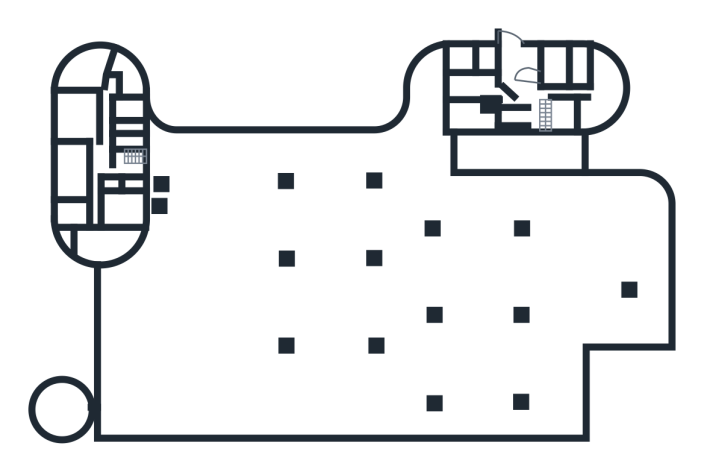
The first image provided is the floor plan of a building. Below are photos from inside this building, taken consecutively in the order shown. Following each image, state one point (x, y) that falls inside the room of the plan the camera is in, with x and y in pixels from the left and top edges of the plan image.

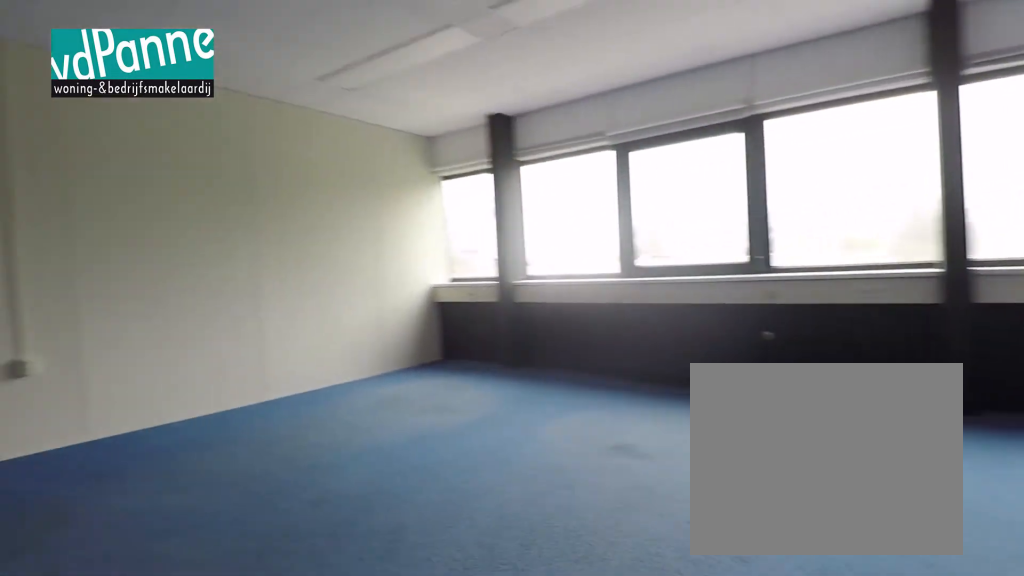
(77, 115)
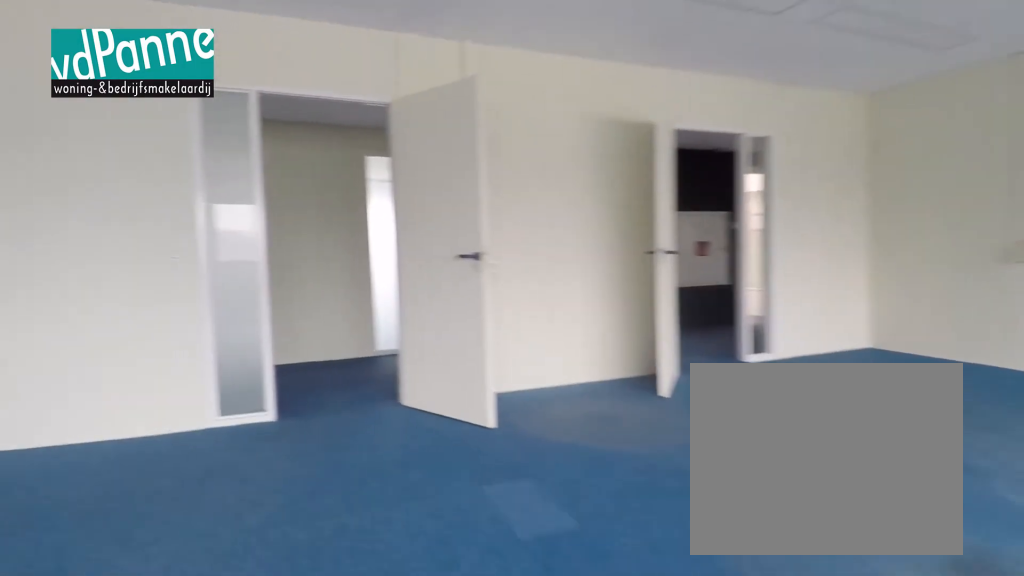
(77, 115)
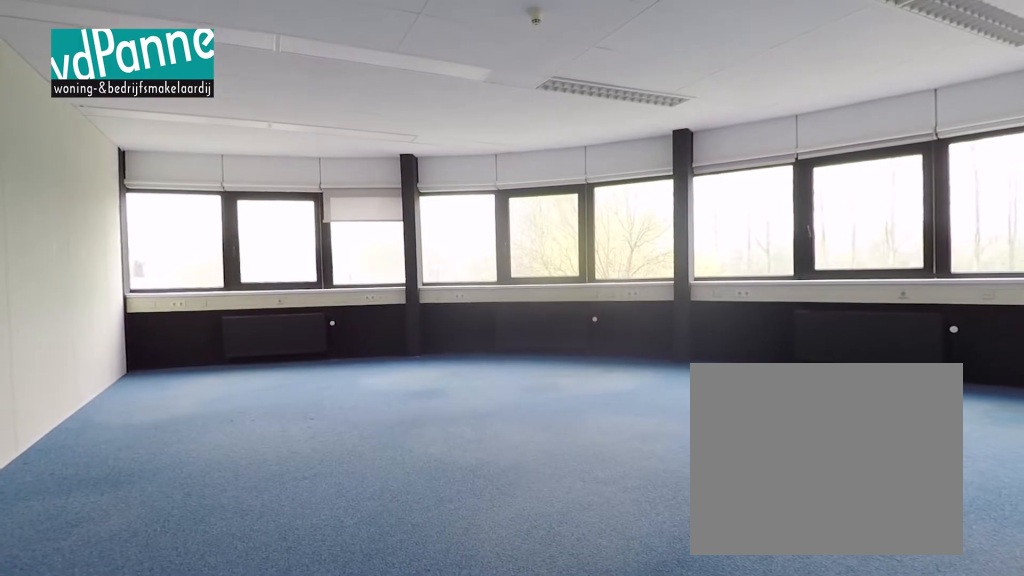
(86, 69)
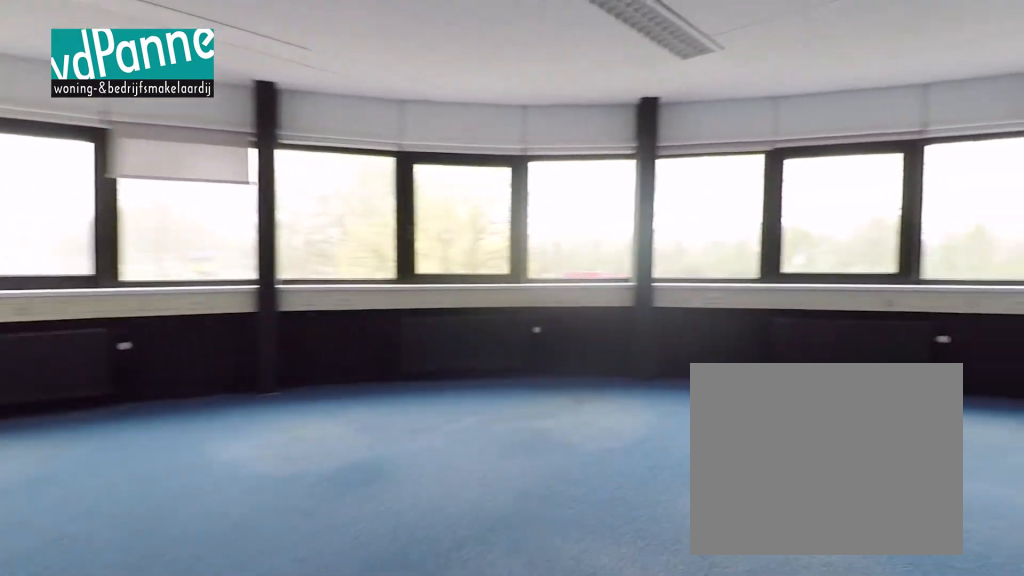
(86, 69)
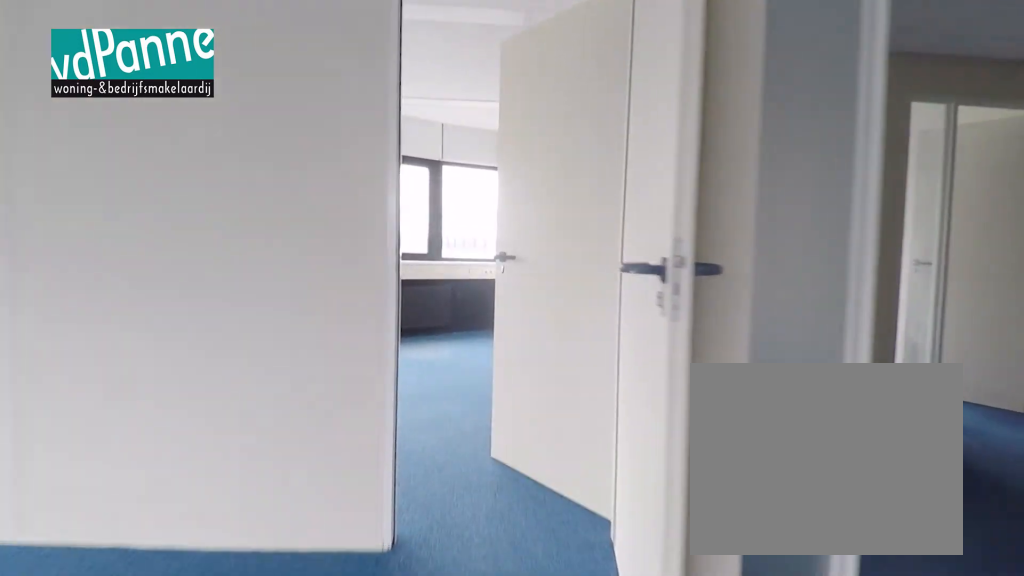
(86, 70)
